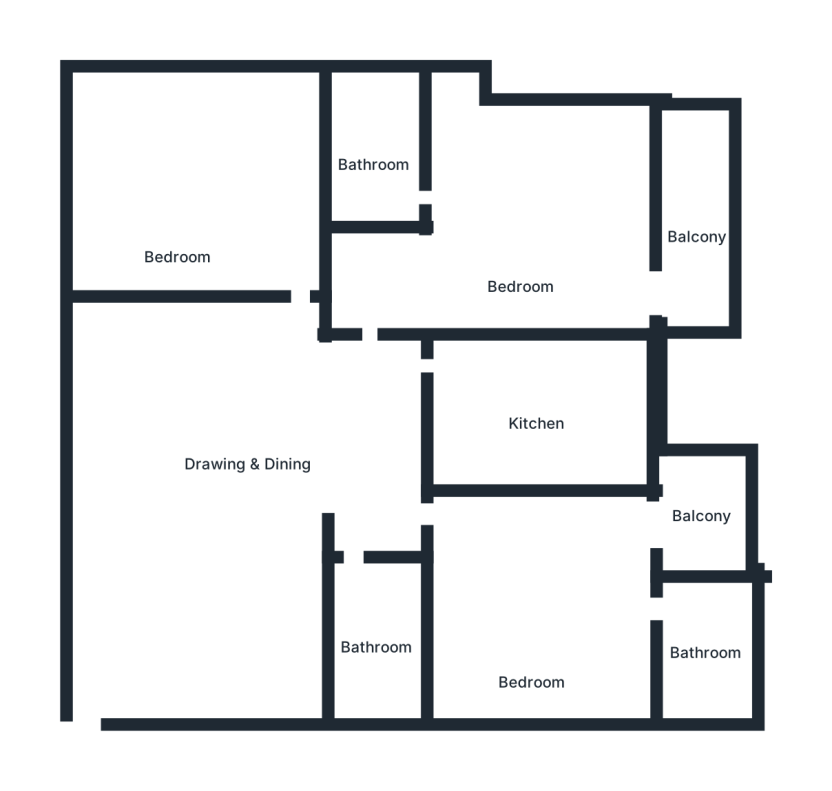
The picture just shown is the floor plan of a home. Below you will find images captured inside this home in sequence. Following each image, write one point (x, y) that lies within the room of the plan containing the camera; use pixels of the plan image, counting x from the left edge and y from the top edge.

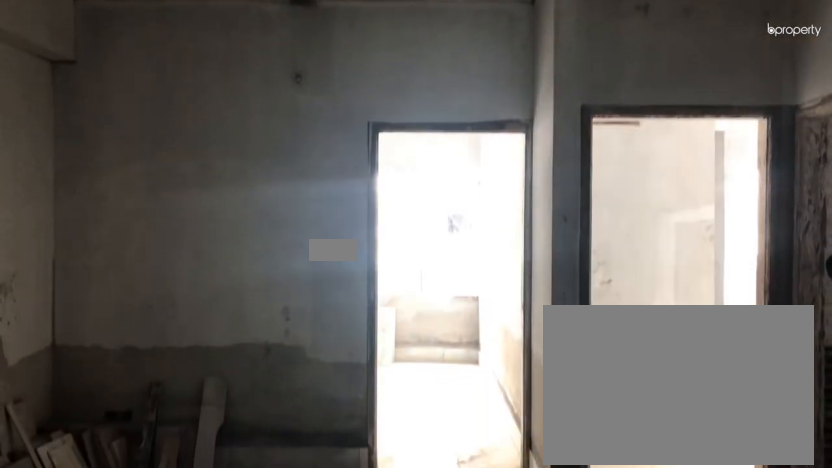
(248, 450)
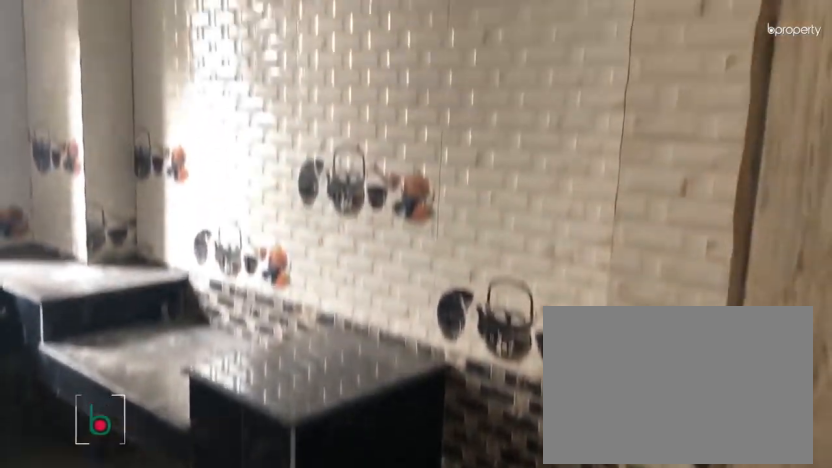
(539, 401)
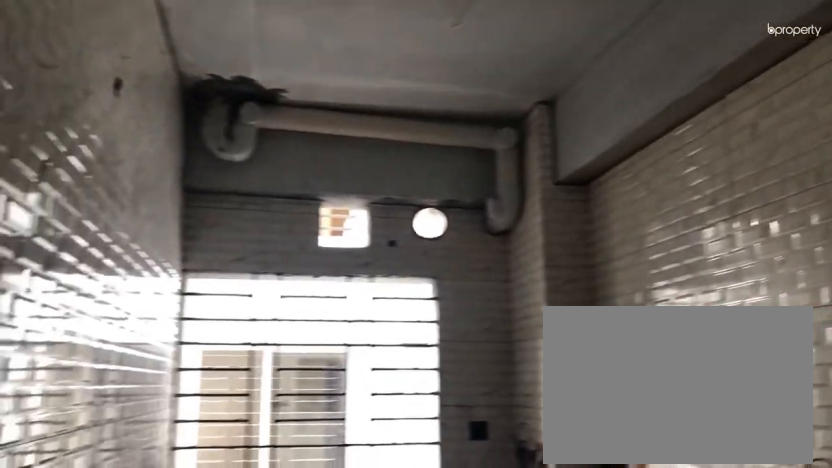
(539, 401)
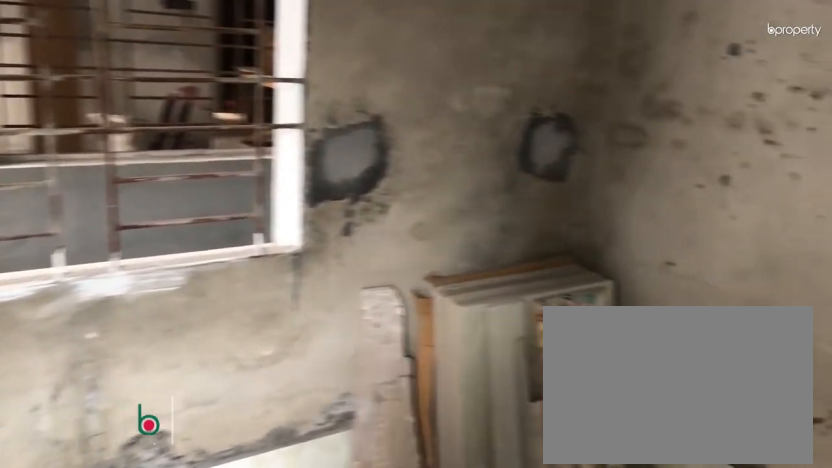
(539, 622)
